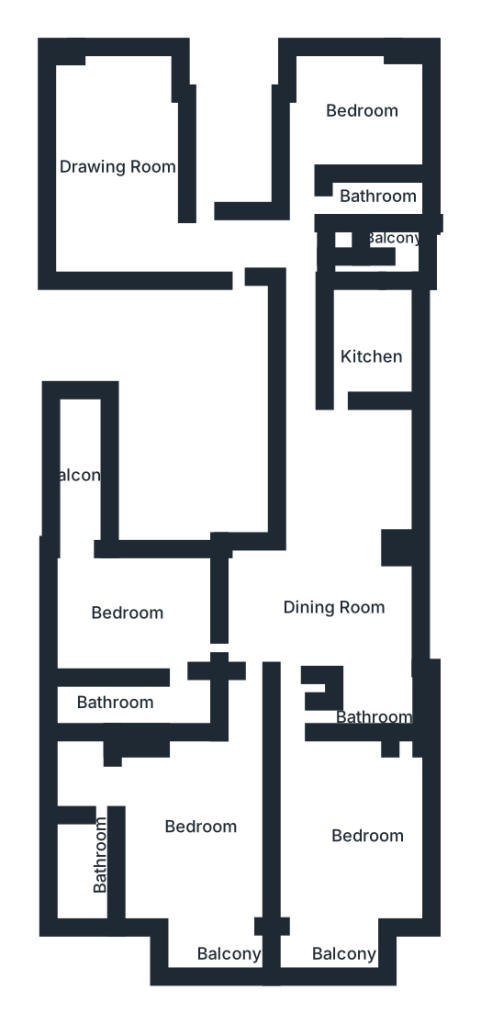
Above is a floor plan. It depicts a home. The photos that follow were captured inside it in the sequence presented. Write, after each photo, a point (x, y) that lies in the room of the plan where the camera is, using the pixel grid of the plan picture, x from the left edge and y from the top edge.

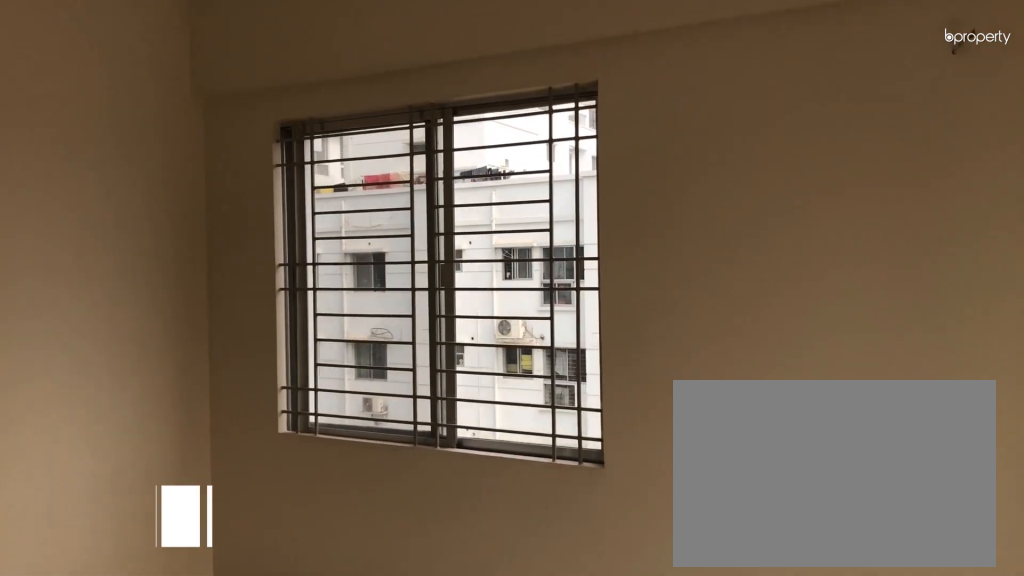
(334, 845)
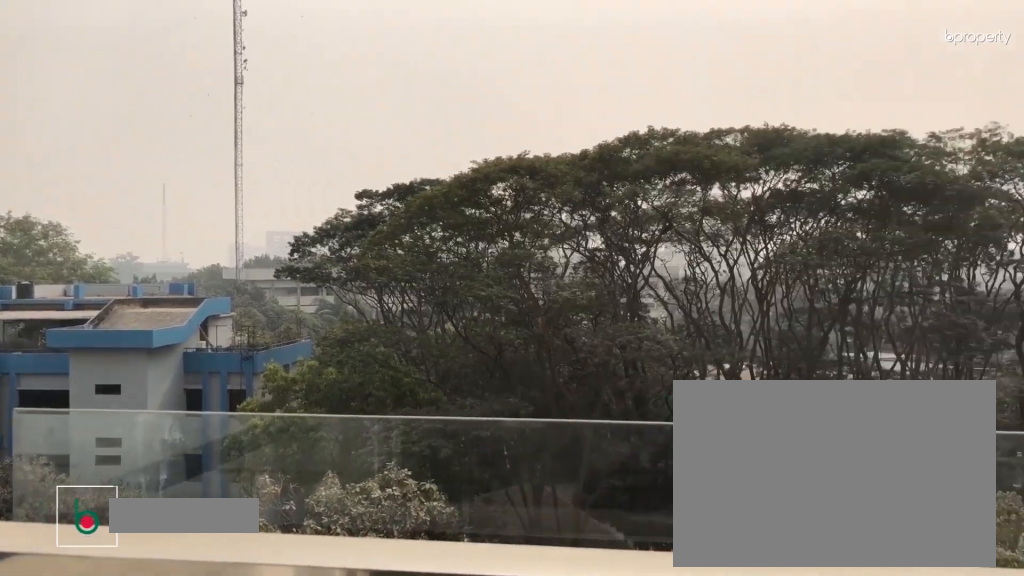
(325, 945)
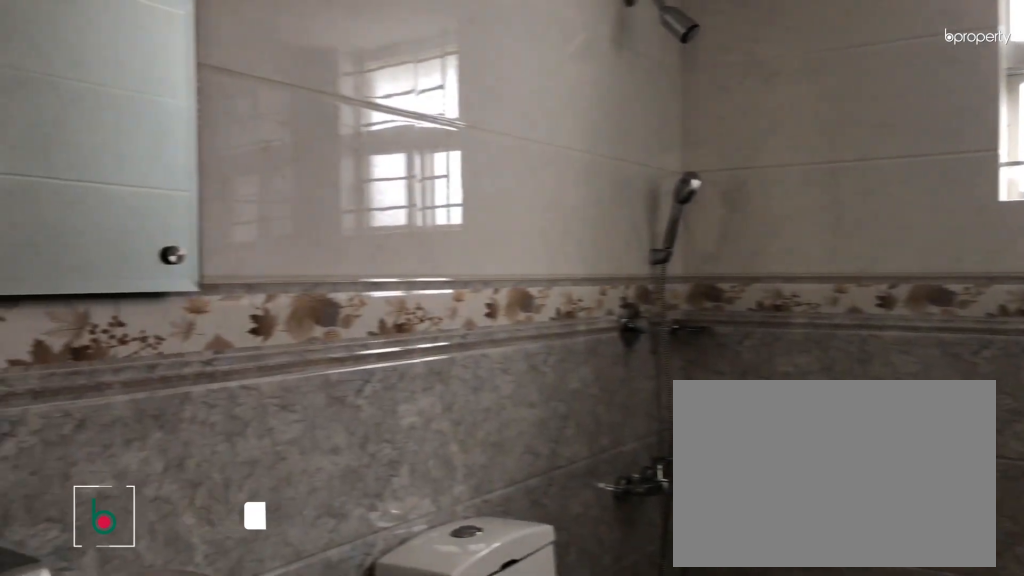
(359, 711)
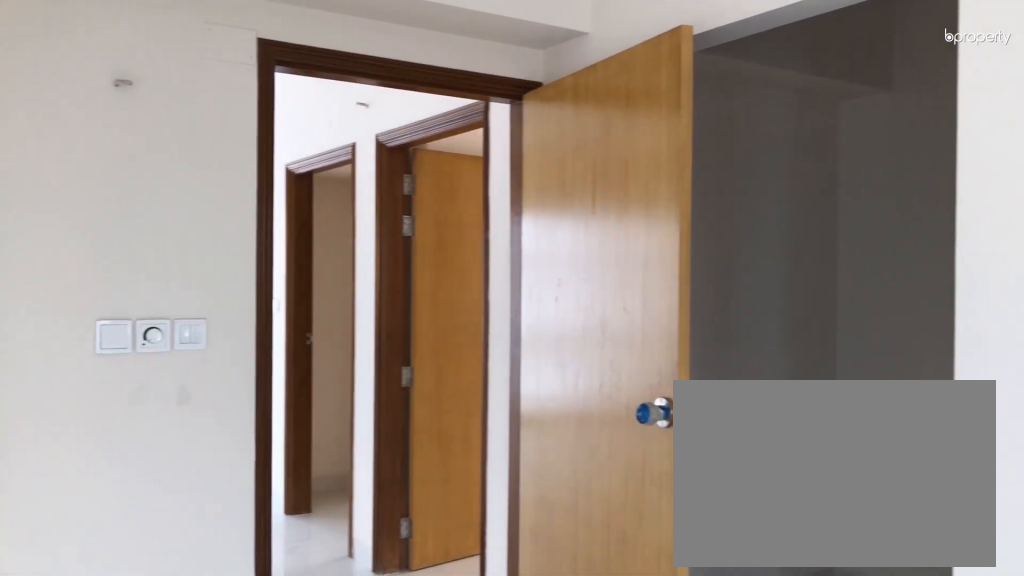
(157, 617)
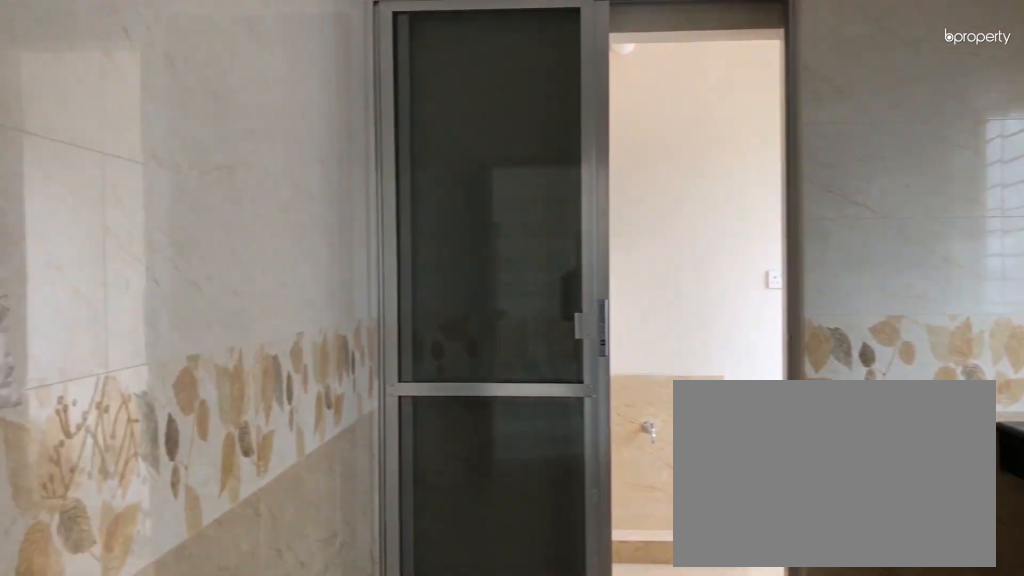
(365, 339)
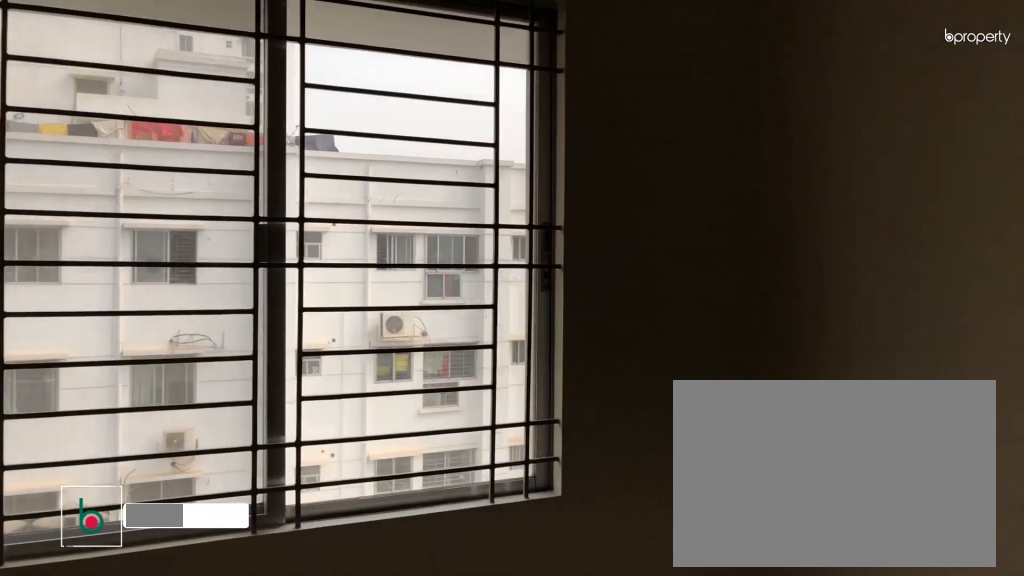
(346, 103)
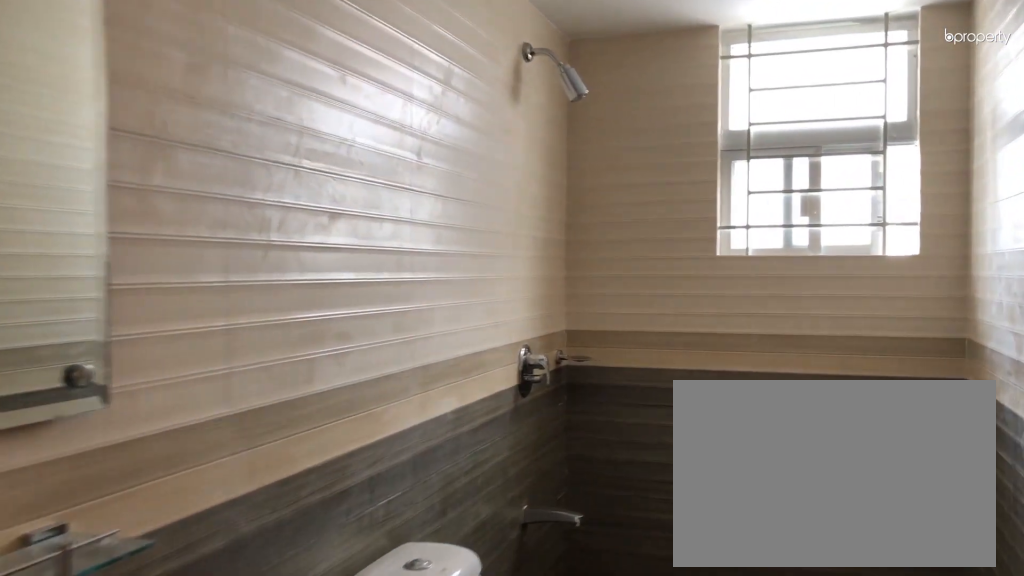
(376, 195)
